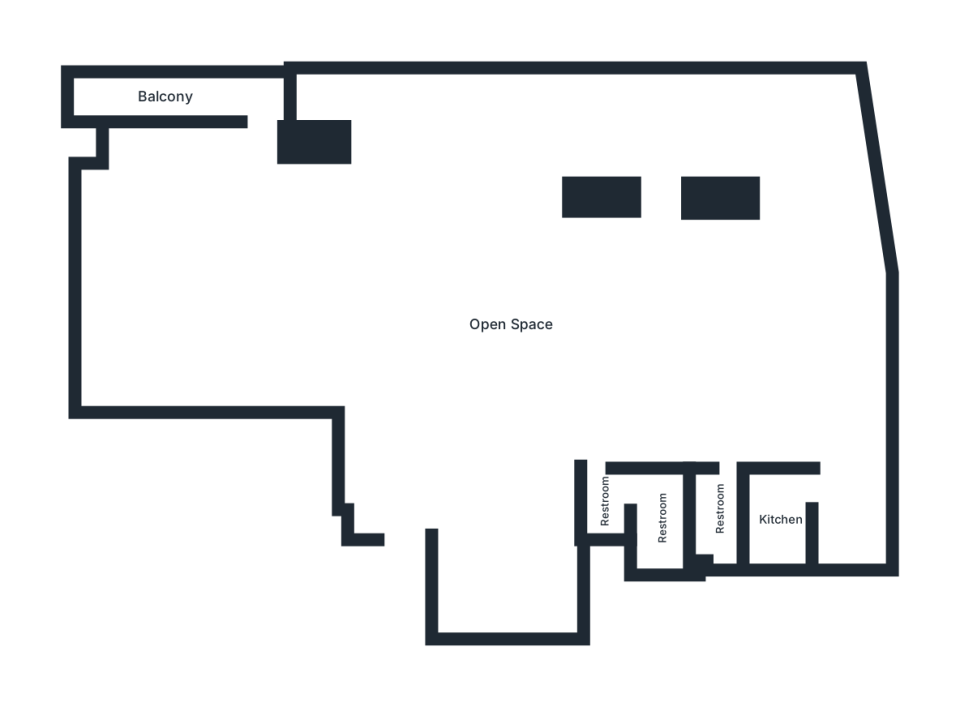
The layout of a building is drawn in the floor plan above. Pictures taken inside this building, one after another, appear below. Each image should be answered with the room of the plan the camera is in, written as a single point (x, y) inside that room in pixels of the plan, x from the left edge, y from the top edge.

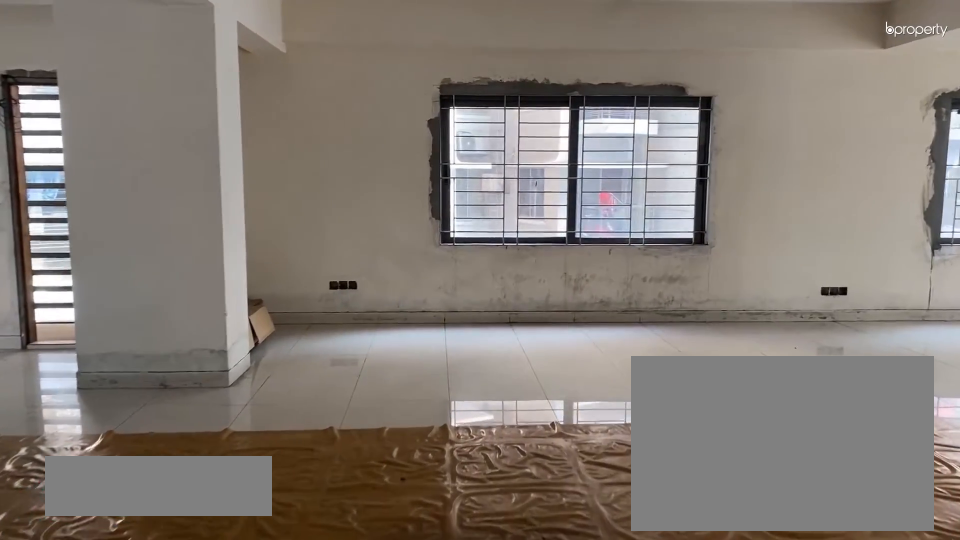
(519, 298)
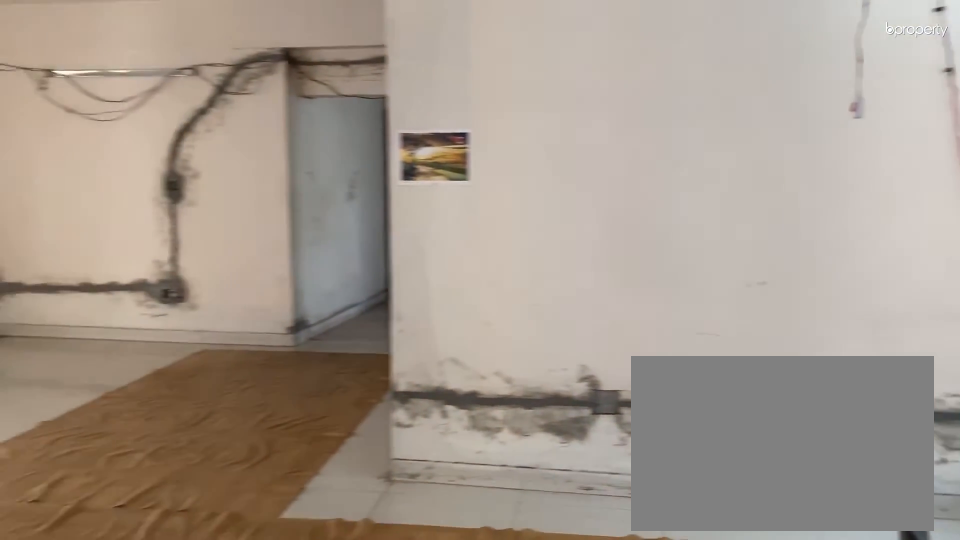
(519, 298)
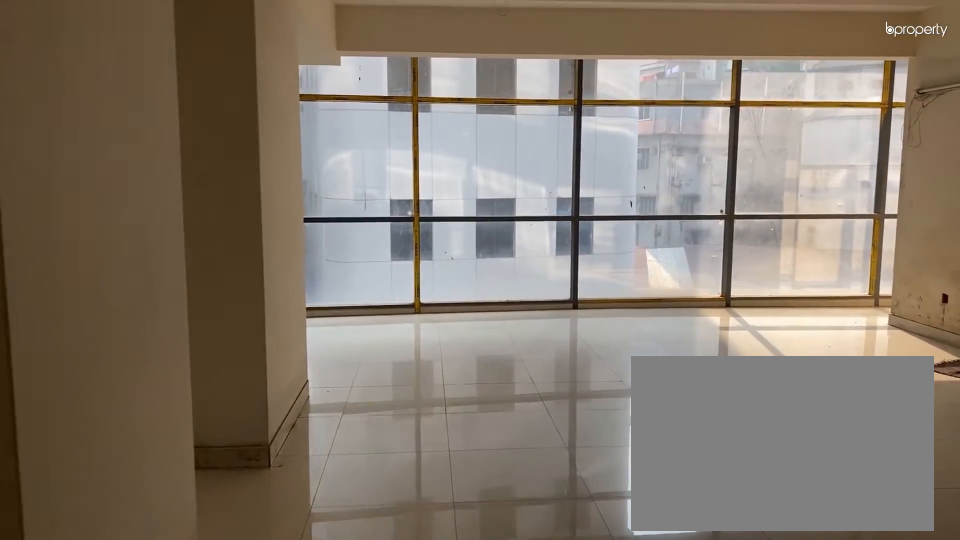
(732, 308)
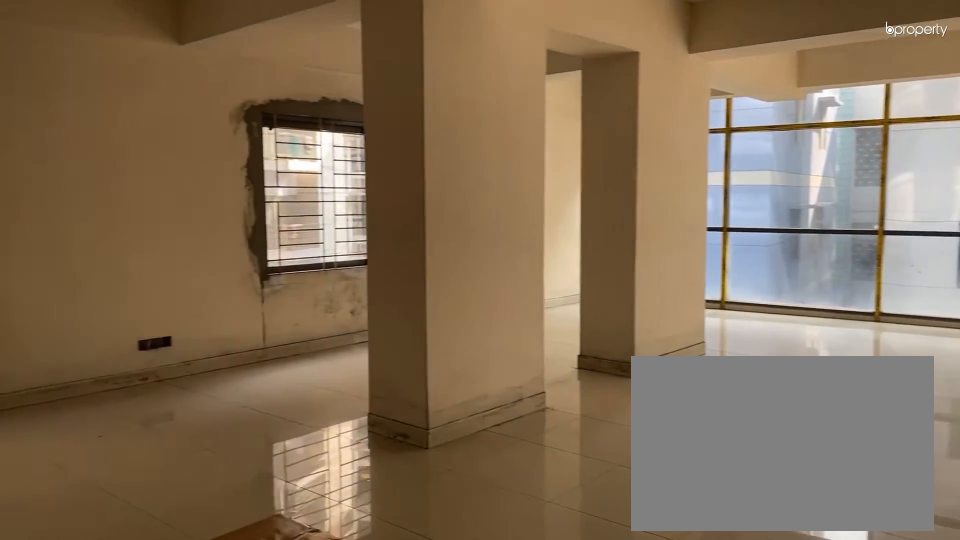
(731, 308)
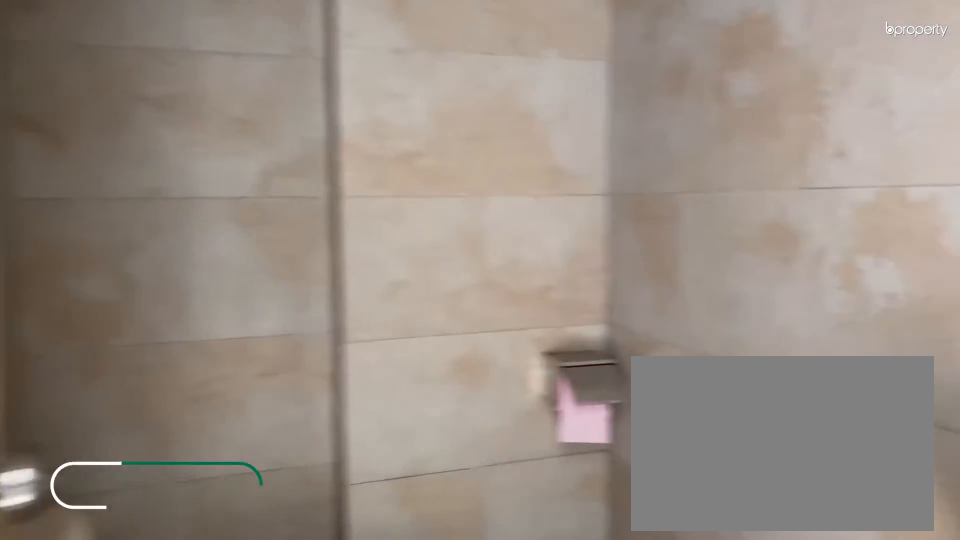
(718, 513)
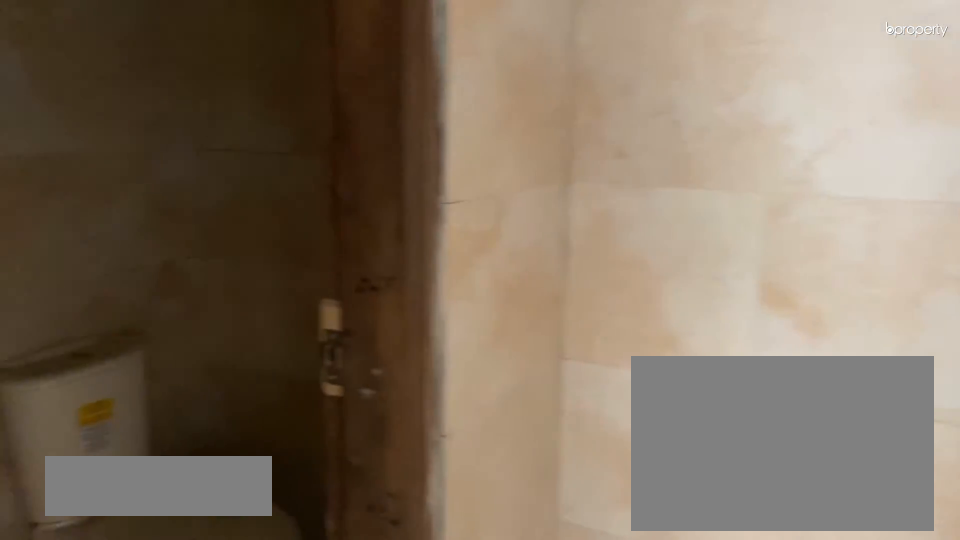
(606, 494)
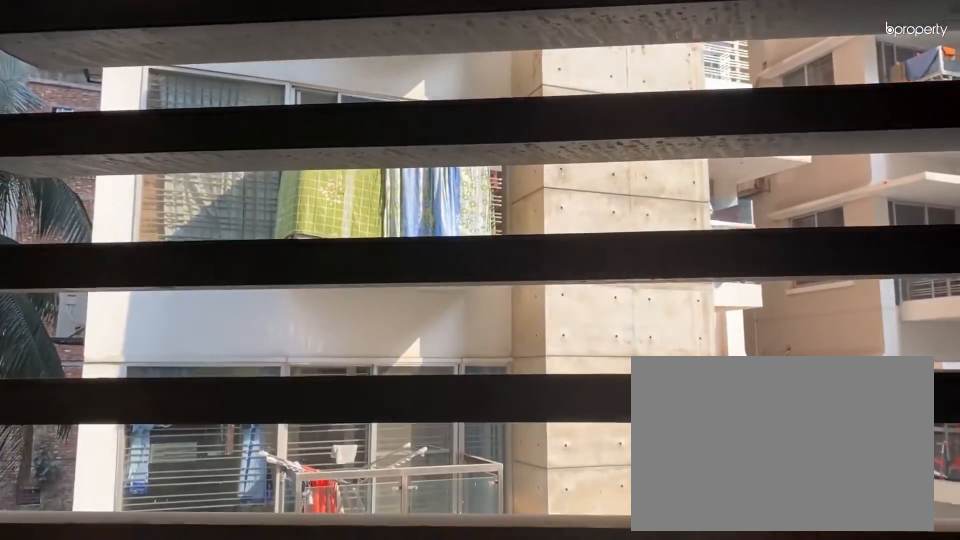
(177, 98)
